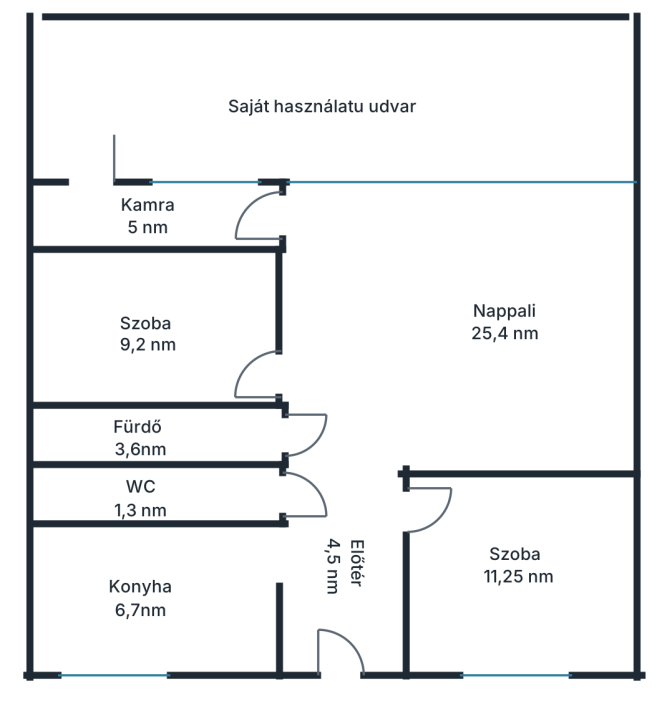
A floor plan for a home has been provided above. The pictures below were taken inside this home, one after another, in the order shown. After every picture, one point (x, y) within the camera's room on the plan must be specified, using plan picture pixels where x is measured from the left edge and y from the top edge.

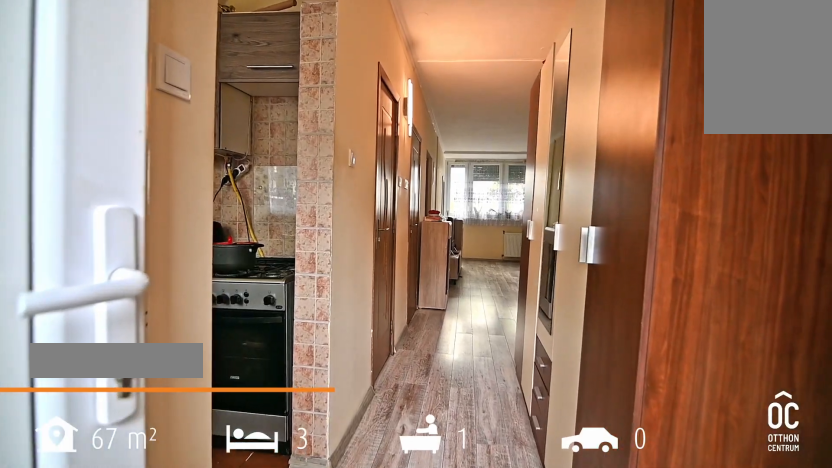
(348, 606)
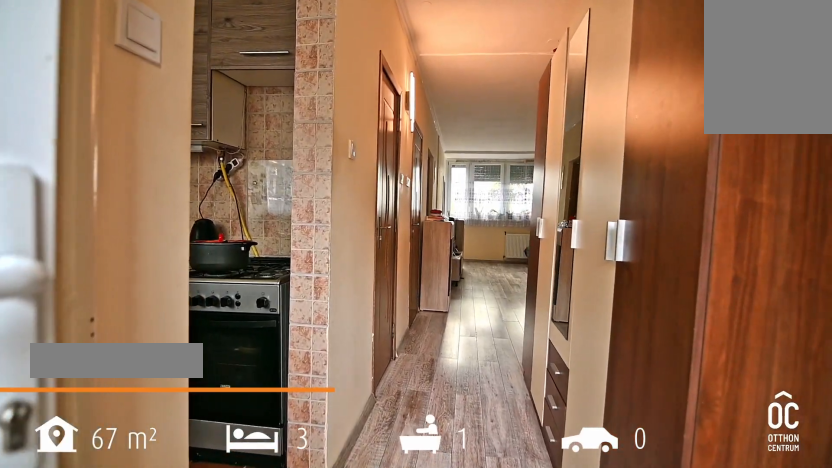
(347, 606)
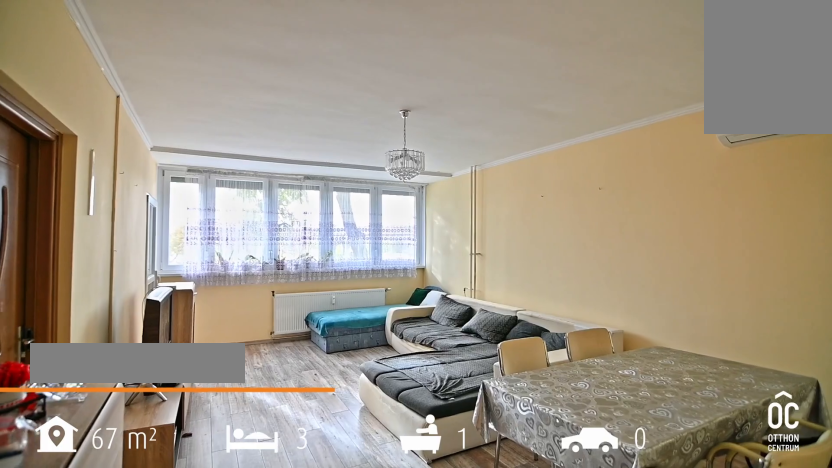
(469, 288)
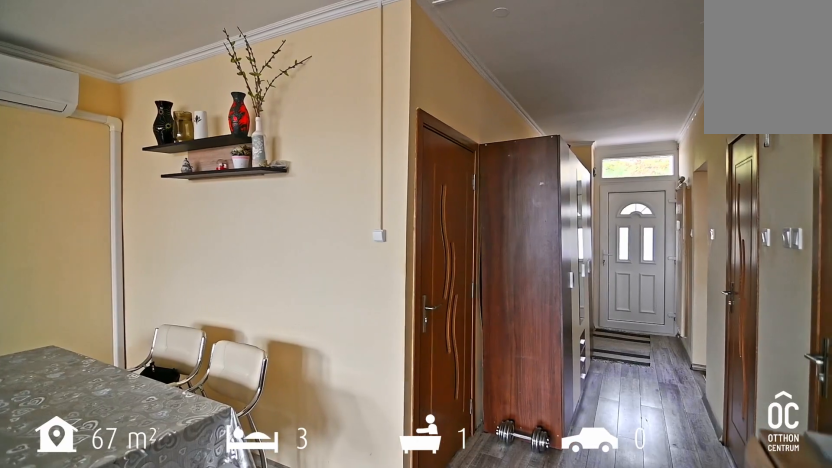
(469, 287)
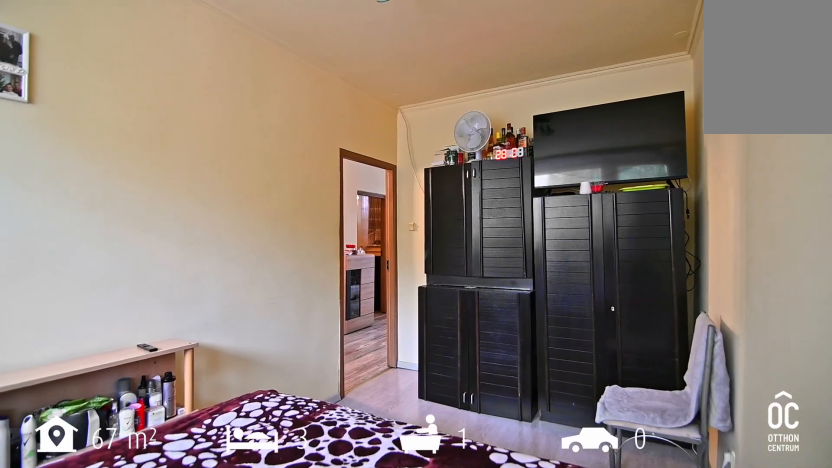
(523, 582)
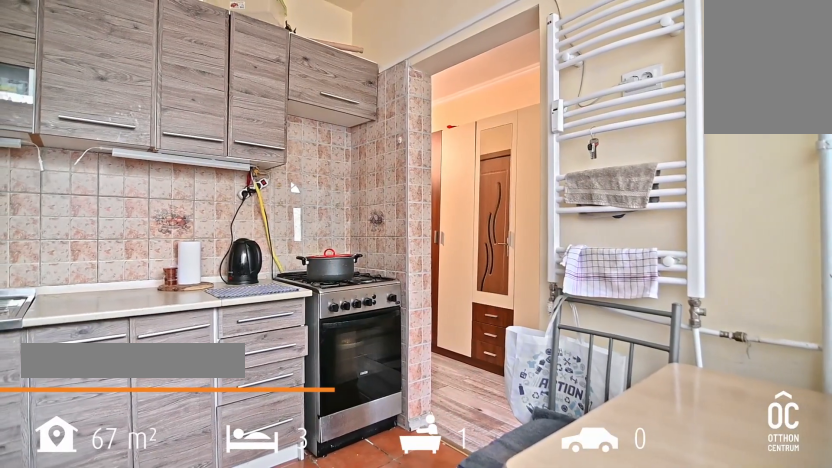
(154, 582)
